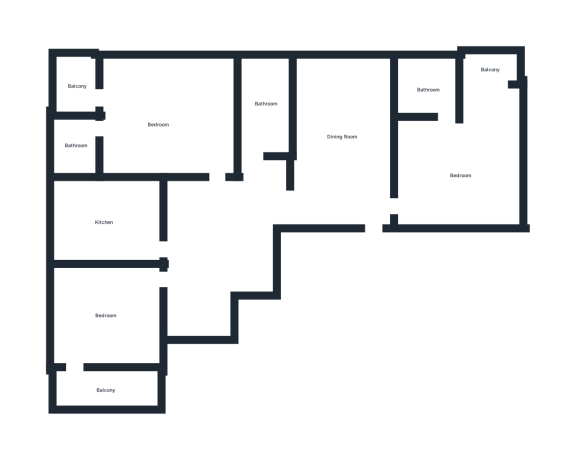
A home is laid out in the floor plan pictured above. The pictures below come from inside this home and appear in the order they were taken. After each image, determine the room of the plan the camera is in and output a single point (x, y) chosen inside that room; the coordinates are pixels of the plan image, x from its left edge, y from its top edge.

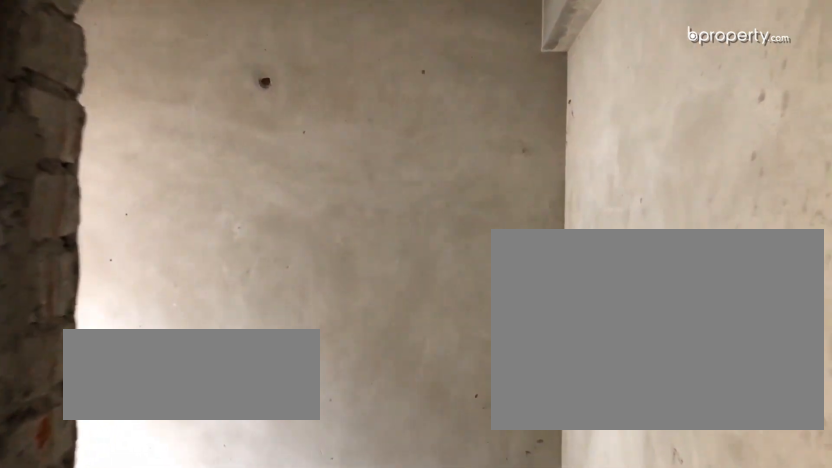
(452, 170)
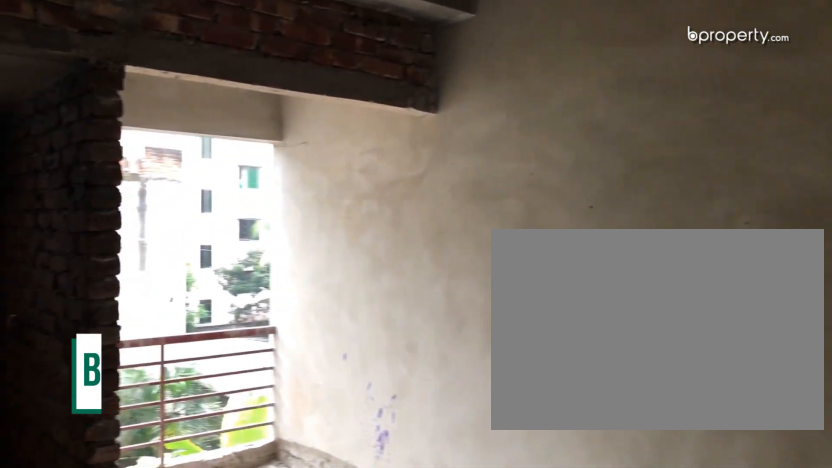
(452, 170)
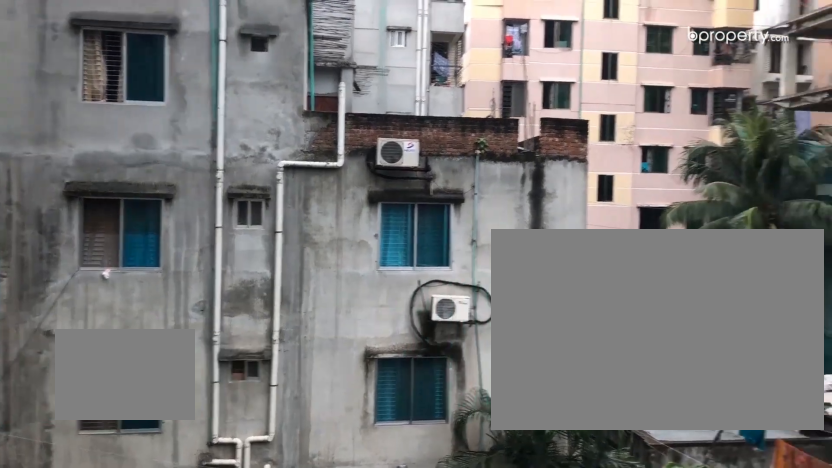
(488, 77)
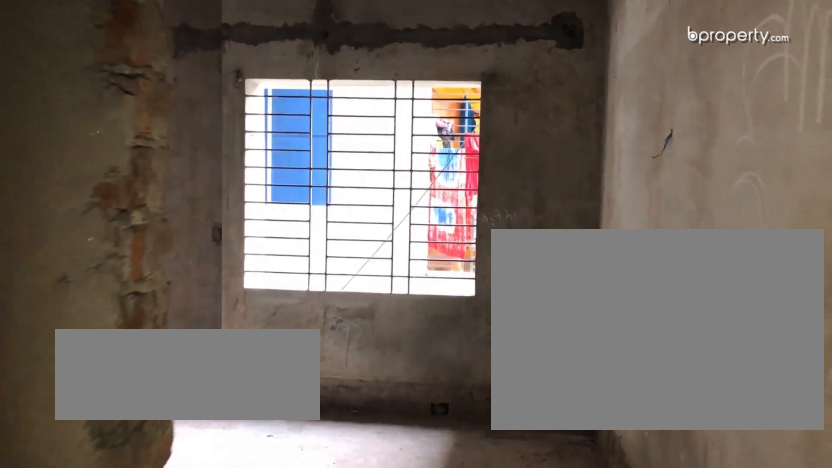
(216, 185)
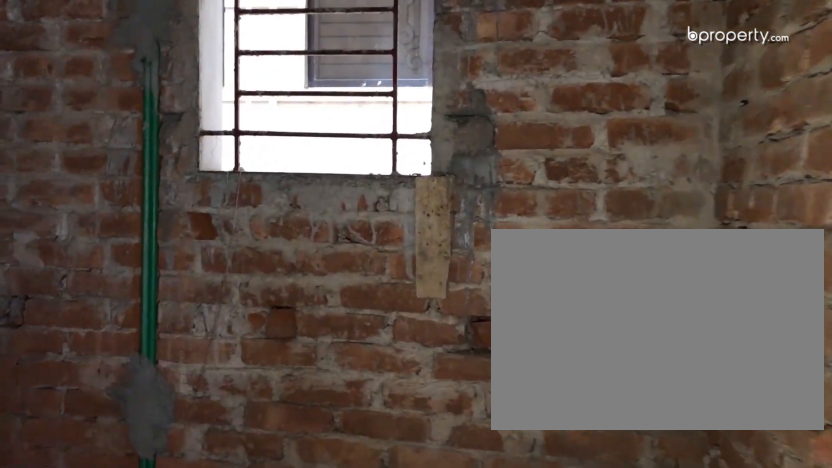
(73, 146)
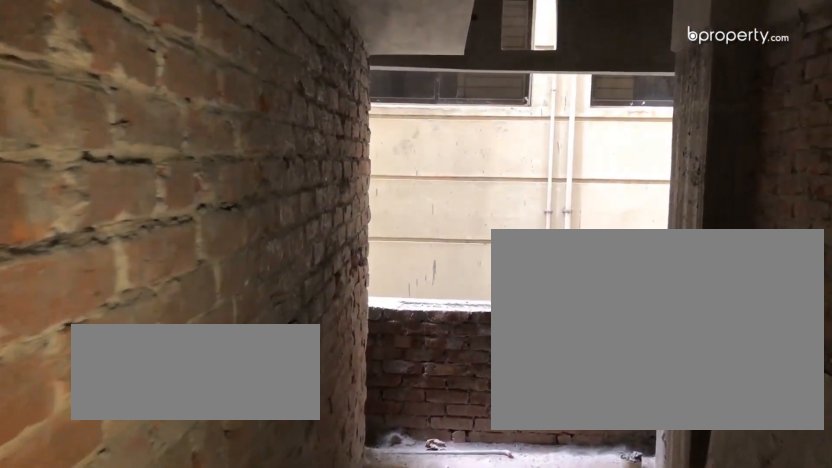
(107, 221)
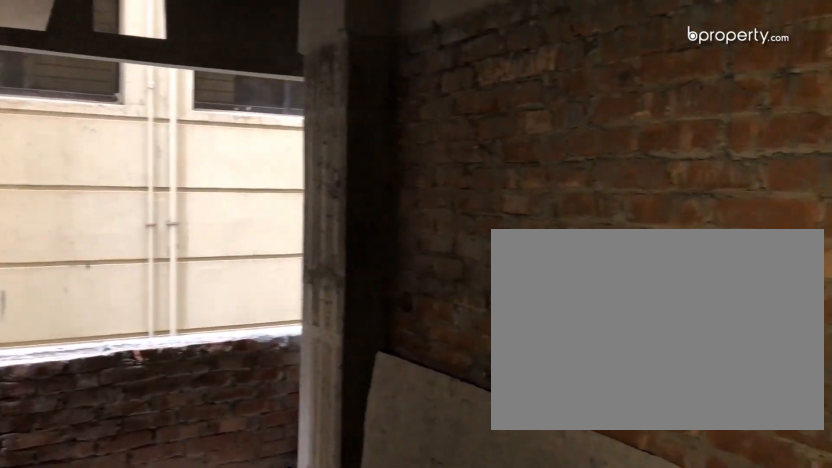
(107, 221)
